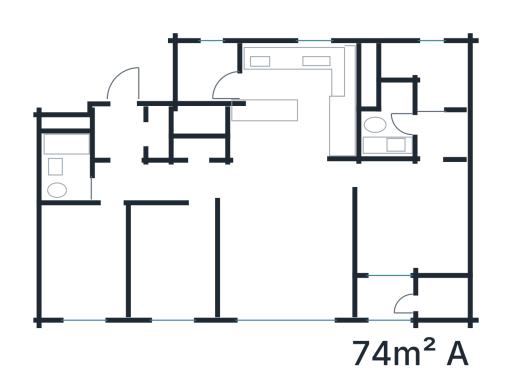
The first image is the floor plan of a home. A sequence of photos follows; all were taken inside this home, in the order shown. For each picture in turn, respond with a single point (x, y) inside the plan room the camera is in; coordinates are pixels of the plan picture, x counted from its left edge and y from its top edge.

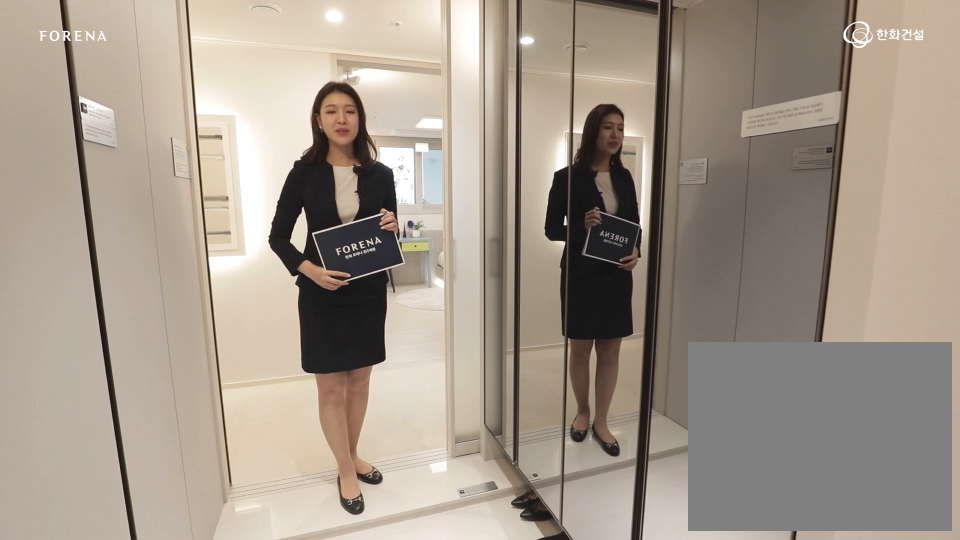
(125, 131)
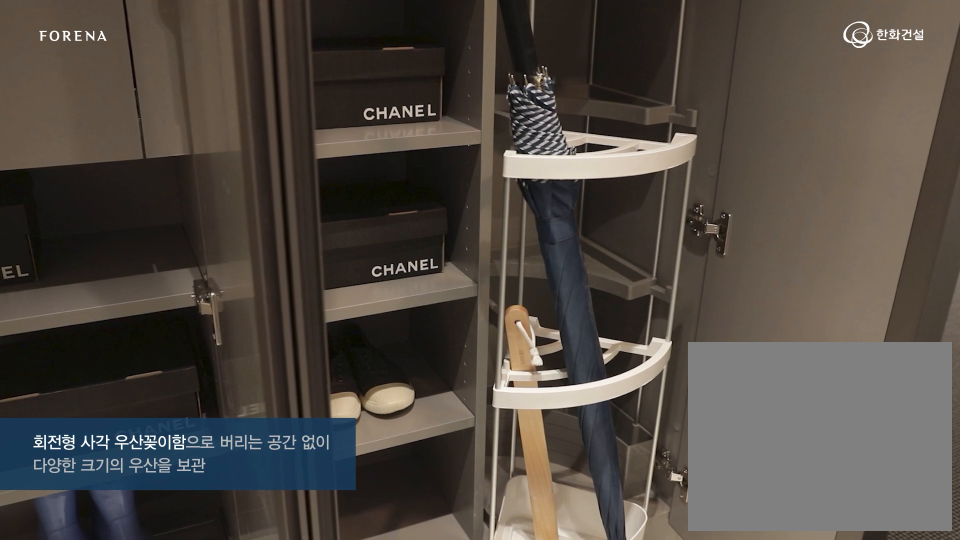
(125, 131)
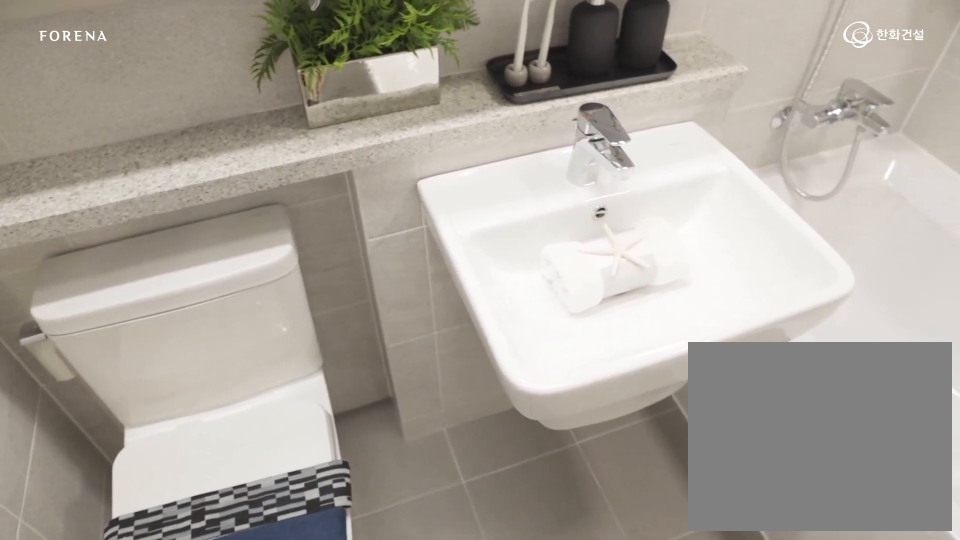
(86, 185)
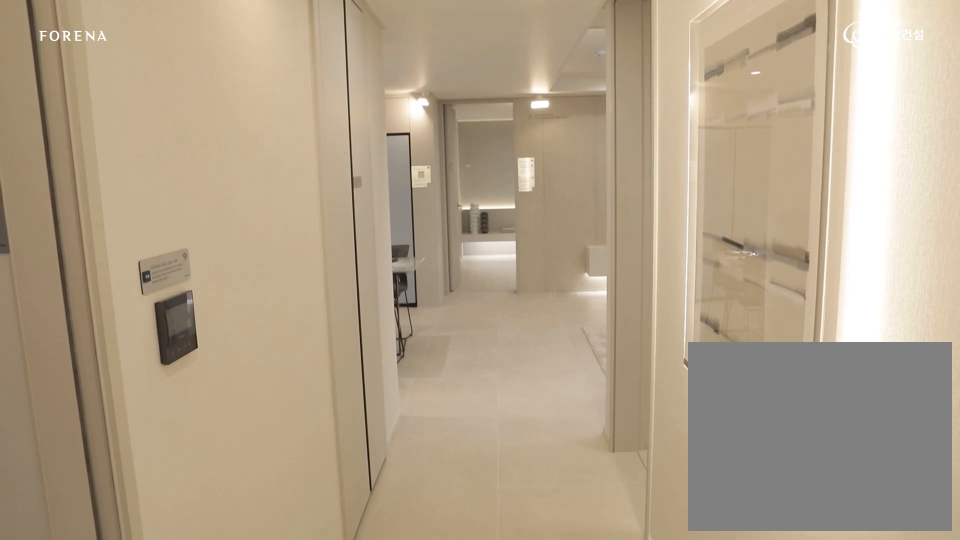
(182, 181)
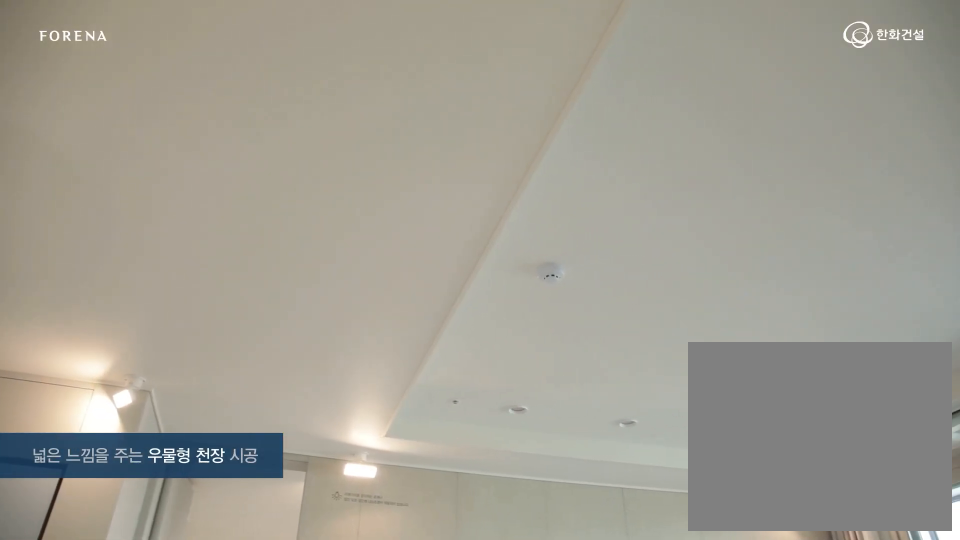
(290, 247)
